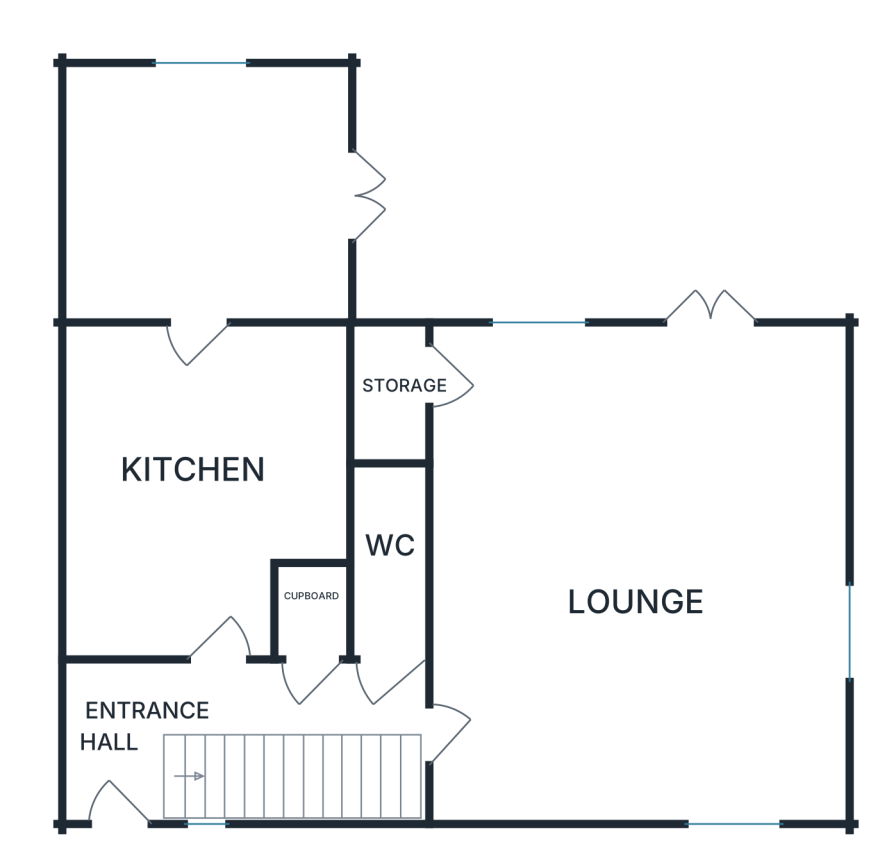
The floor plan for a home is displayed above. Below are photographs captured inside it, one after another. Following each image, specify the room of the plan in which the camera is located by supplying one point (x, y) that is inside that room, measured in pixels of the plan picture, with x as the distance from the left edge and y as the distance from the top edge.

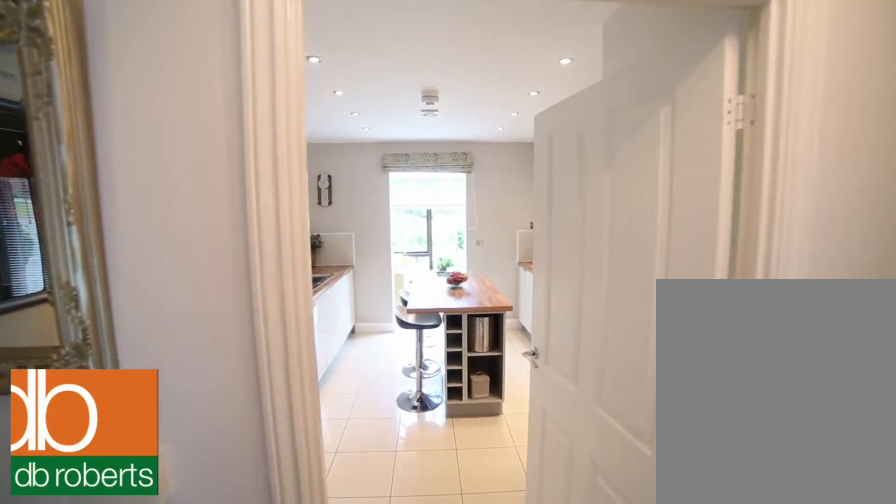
(222, 716)
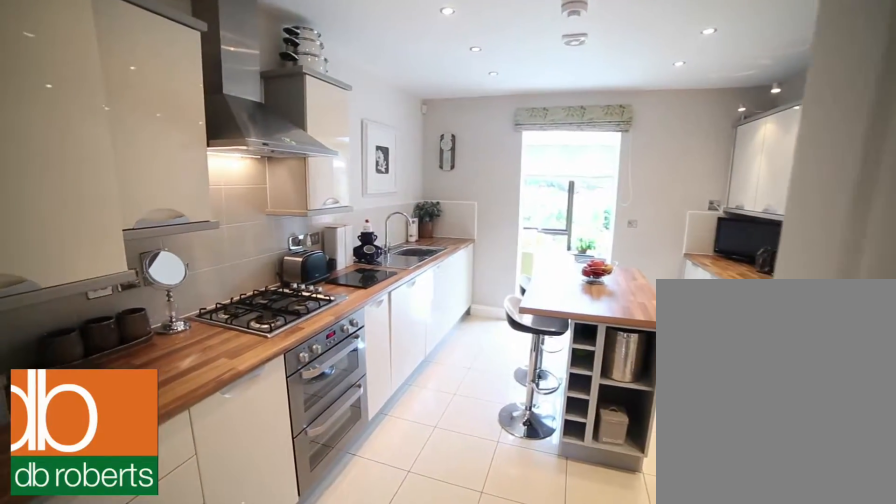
(198, 481)
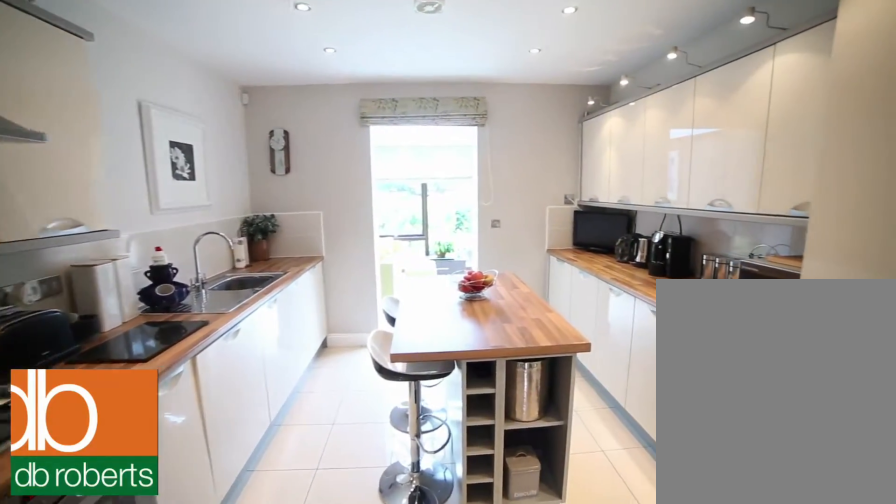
(198, 481)
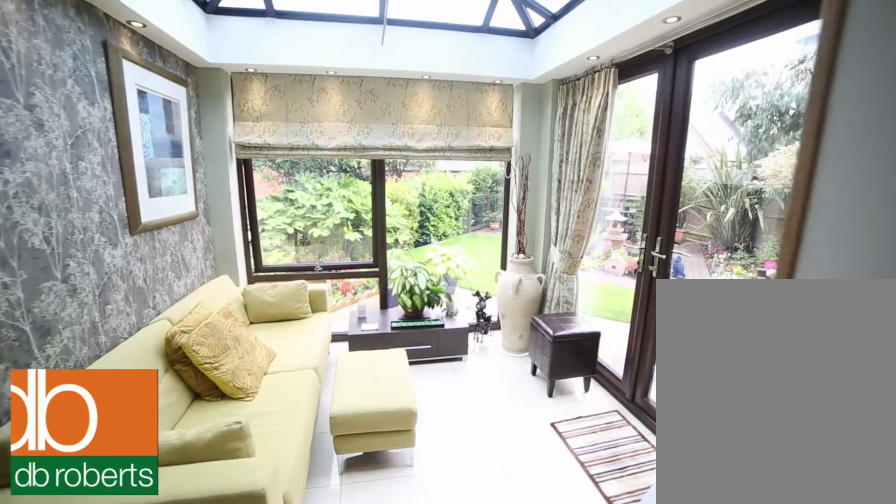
(206, 194)
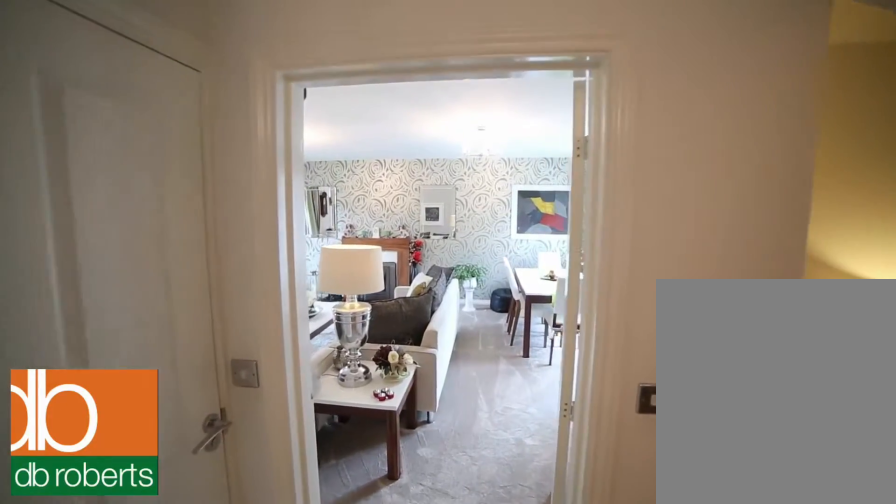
(222, 716)
